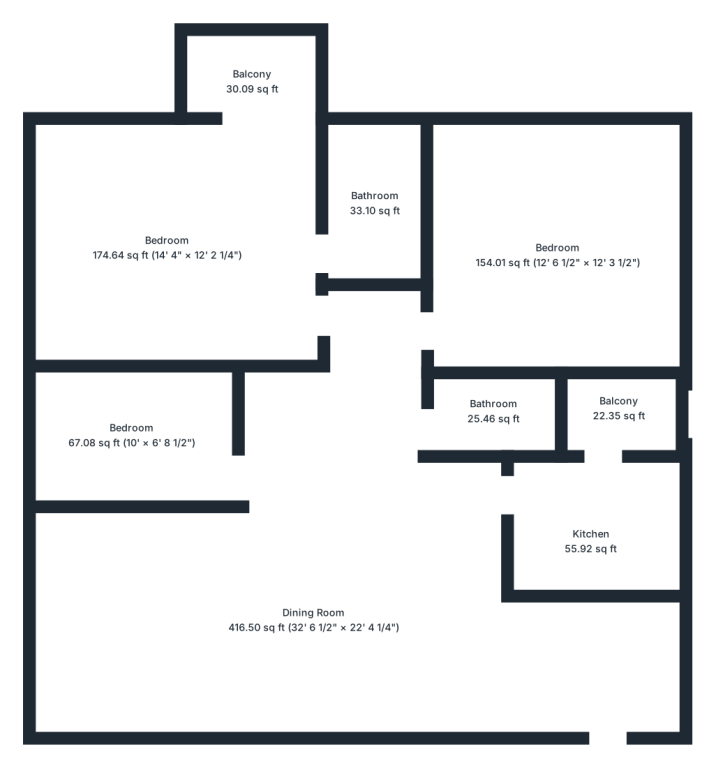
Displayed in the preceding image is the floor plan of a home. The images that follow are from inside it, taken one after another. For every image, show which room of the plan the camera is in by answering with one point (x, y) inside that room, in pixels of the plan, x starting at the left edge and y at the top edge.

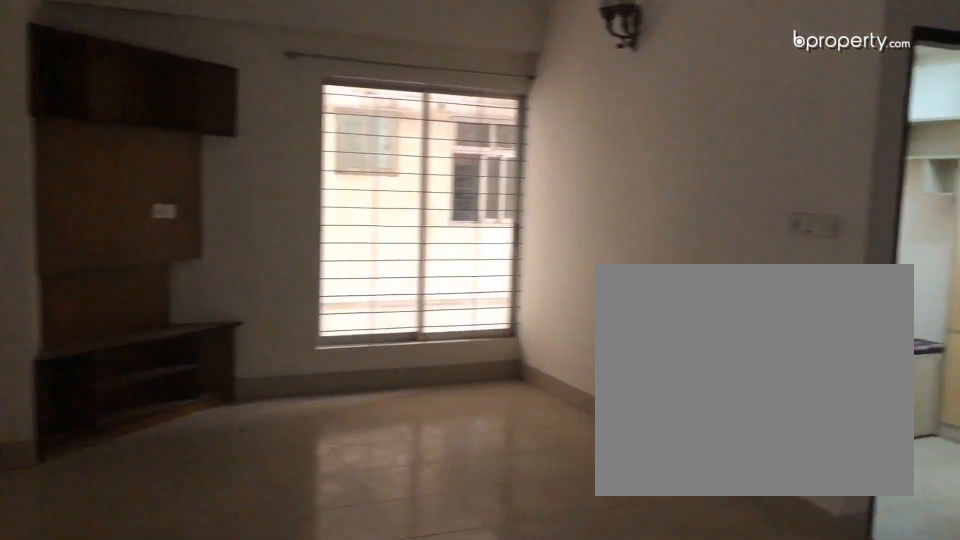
(313, 636)
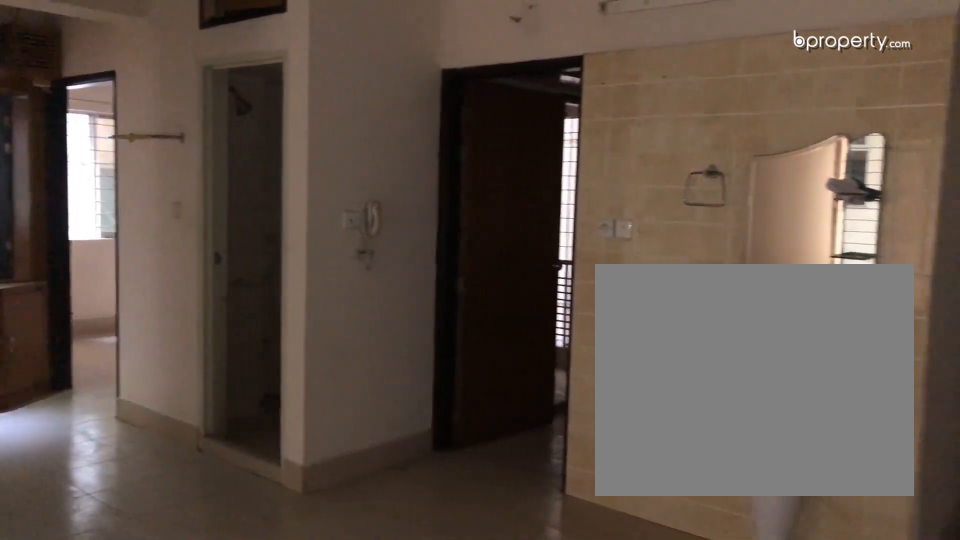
(313, 636)
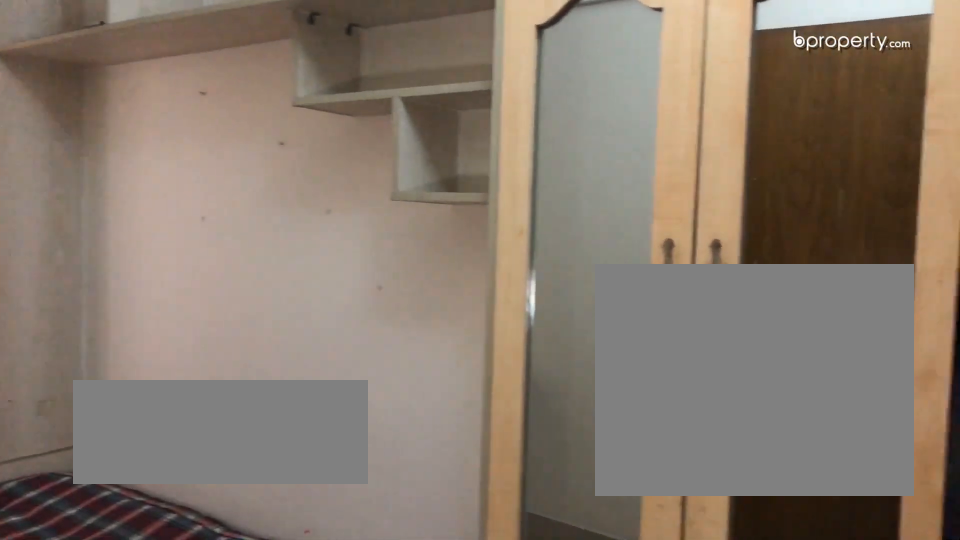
(131, 425)
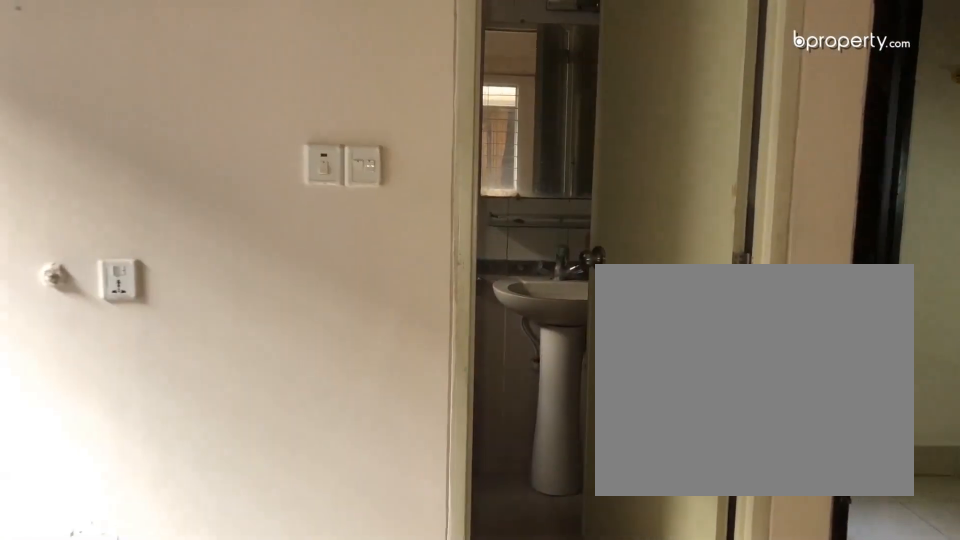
(170, 256)
